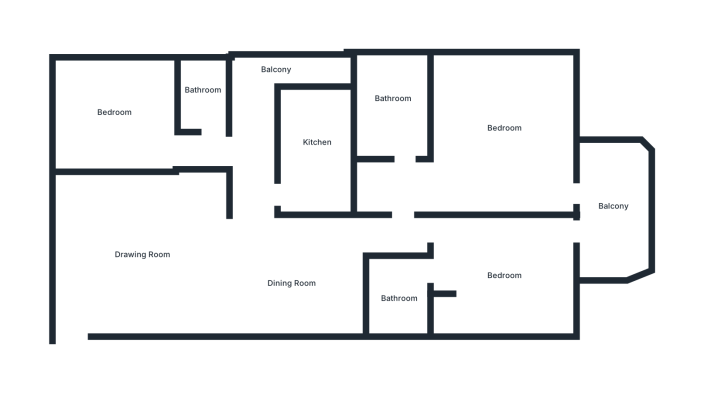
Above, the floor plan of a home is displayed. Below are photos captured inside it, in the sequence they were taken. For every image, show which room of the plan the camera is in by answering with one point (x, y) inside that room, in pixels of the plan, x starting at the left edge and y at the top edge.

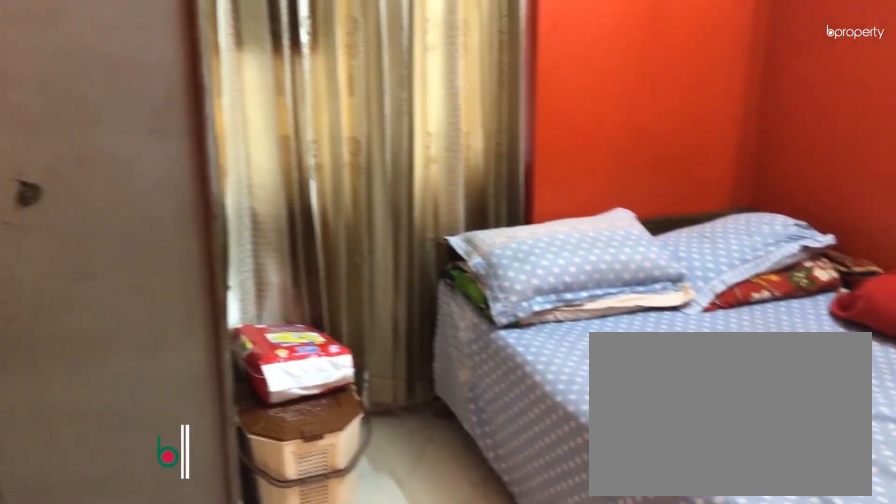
(115, 121)
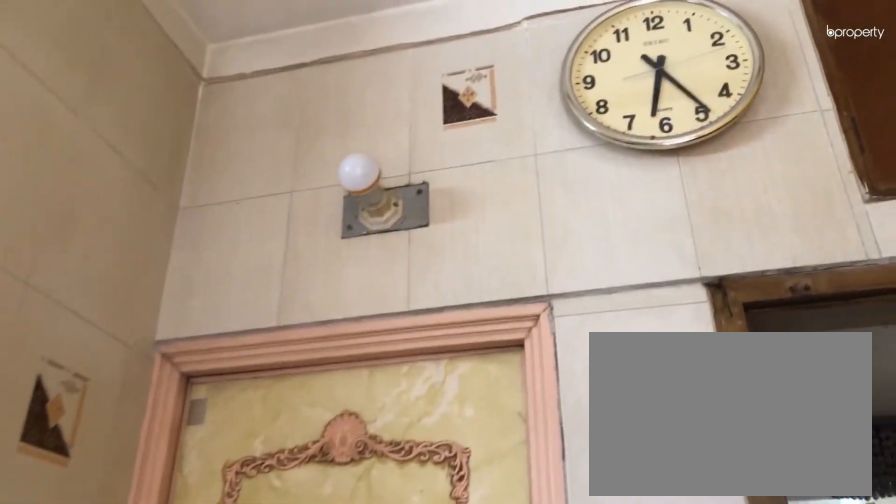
(501, 275)
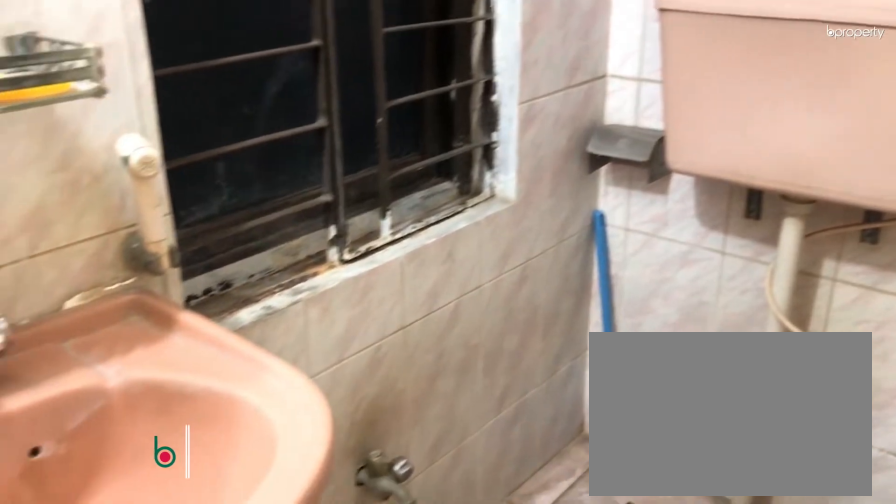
(397, 297)
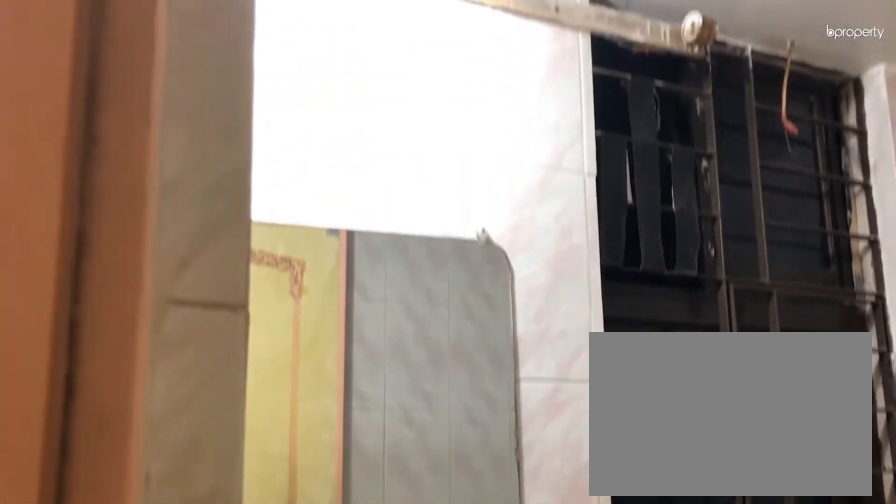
(397, 297)
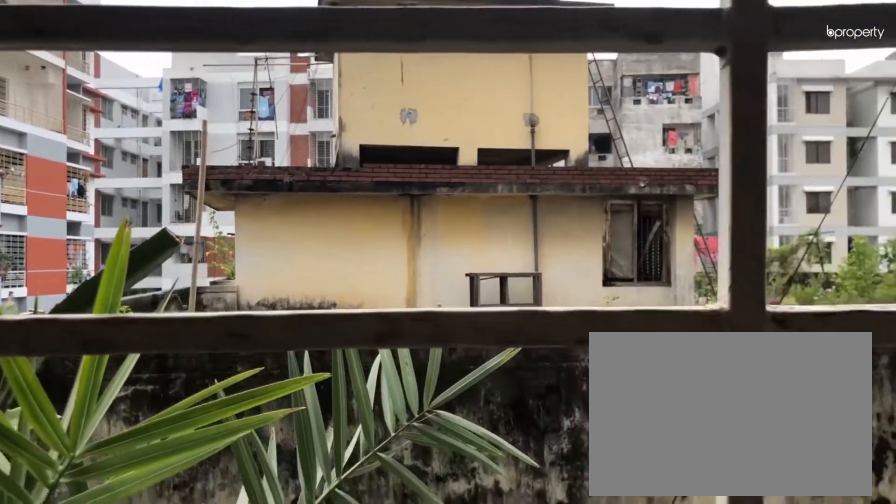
(612, 211)
